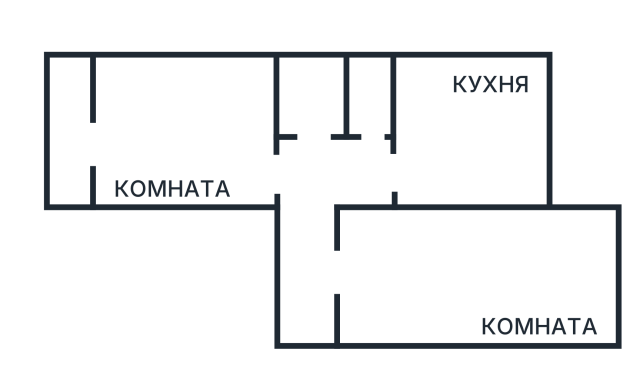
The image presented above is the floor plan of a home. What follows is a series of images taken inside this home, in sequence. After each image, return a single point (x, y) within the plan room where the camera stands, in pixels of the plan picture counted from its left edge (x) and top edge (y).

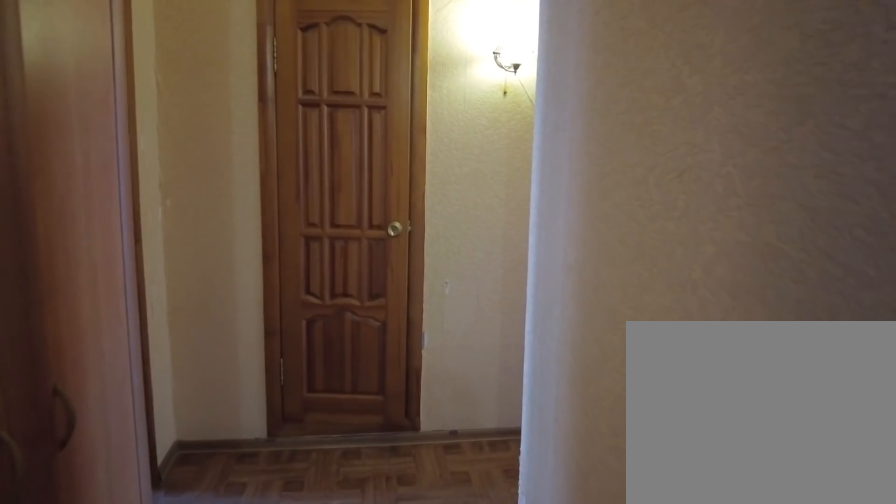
(315, 317)
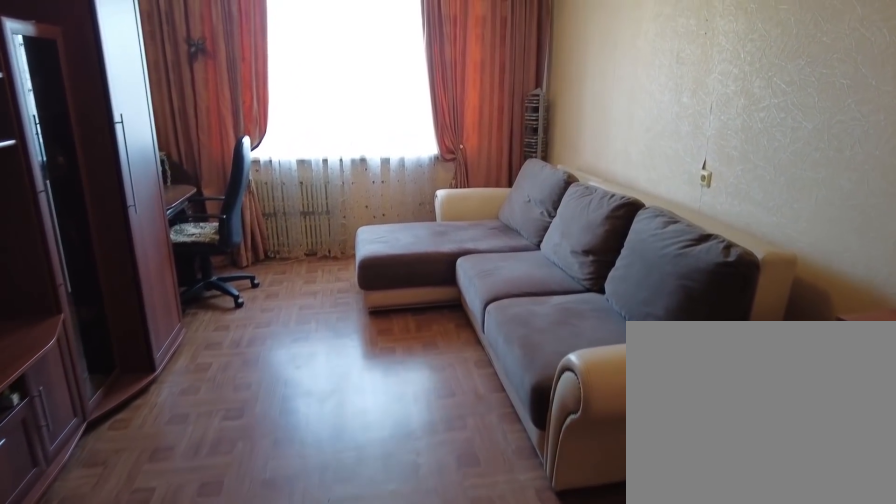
(418, 301)
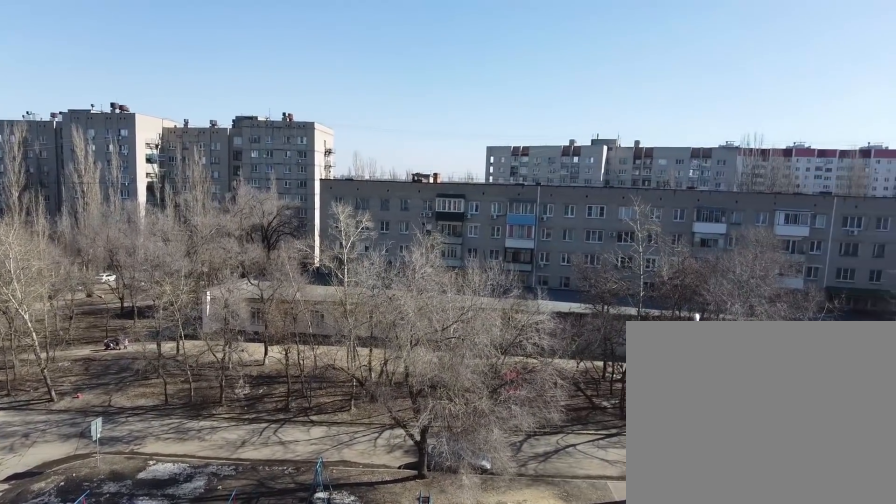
(418, 301)
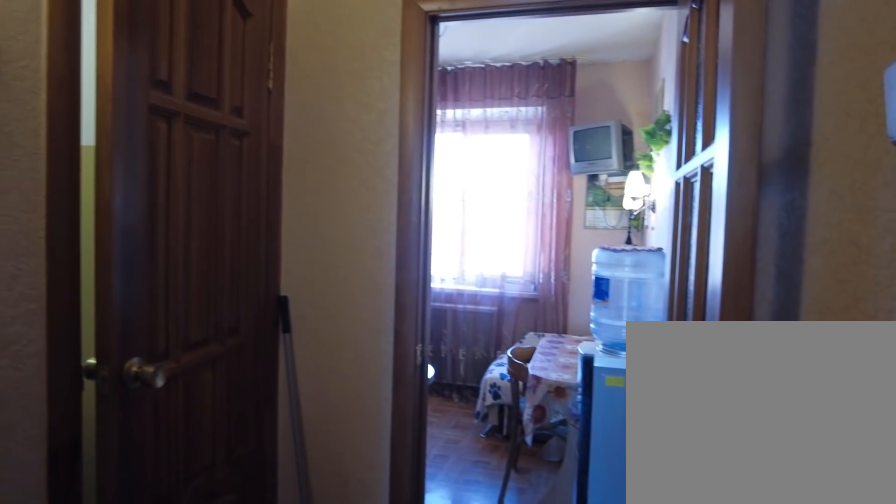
(314, 225)
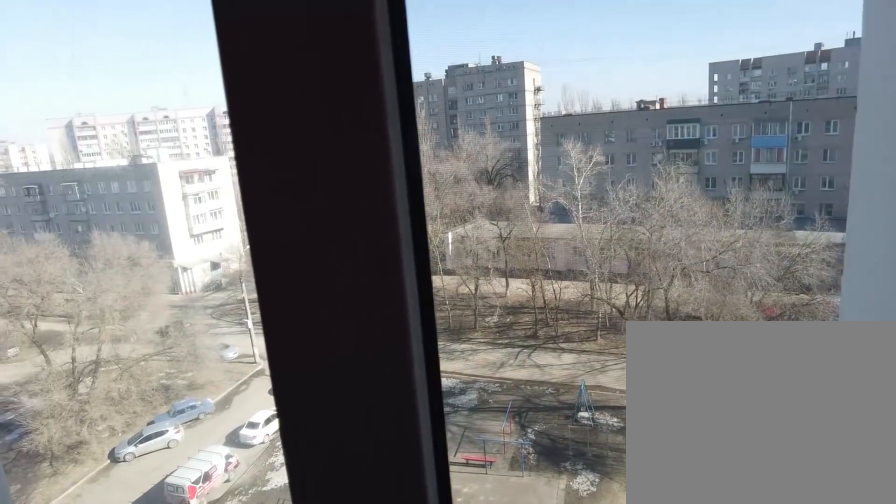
(431, 175)
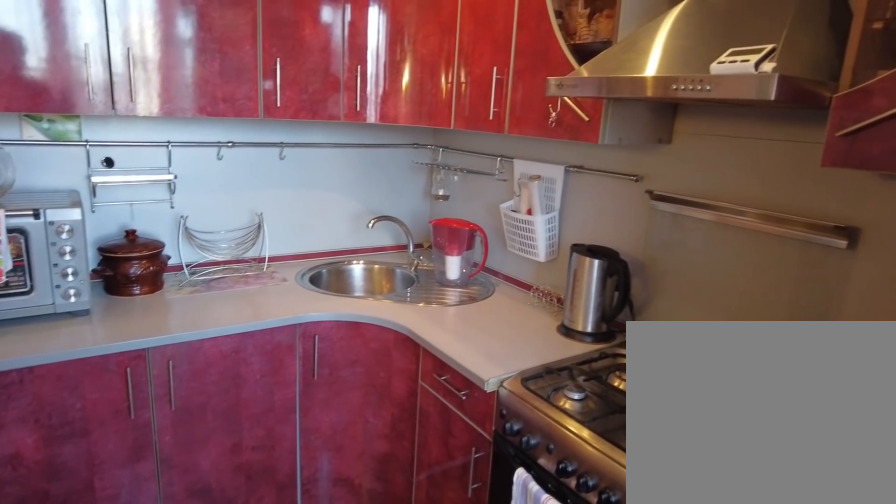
(431, 175)
